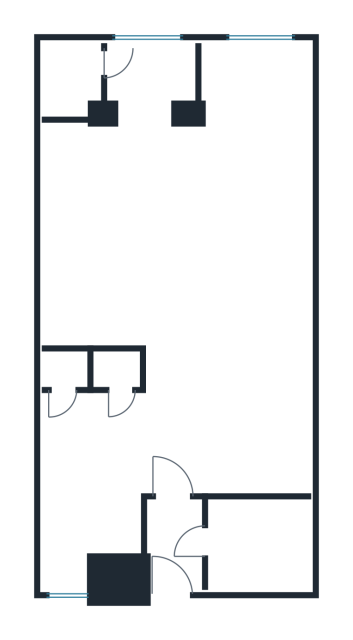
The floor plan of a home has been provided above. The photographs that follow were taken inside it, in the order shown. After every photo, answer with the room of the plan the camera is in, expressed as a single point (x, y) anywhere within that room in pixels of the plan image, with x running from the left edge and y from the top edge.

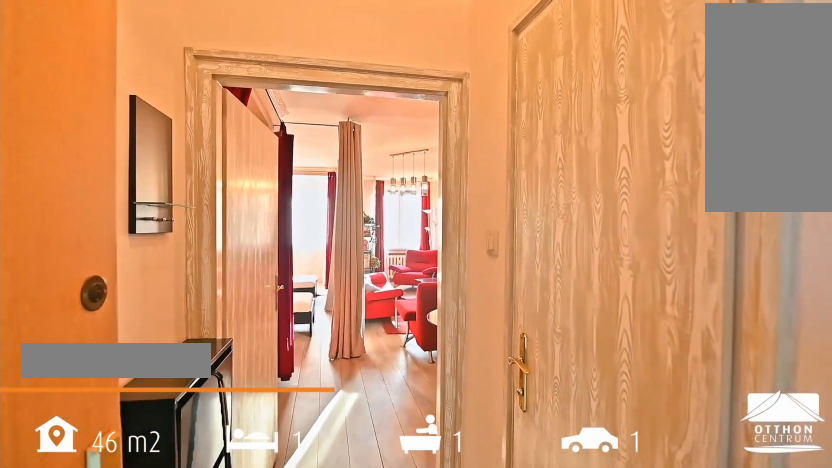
(175, 546)
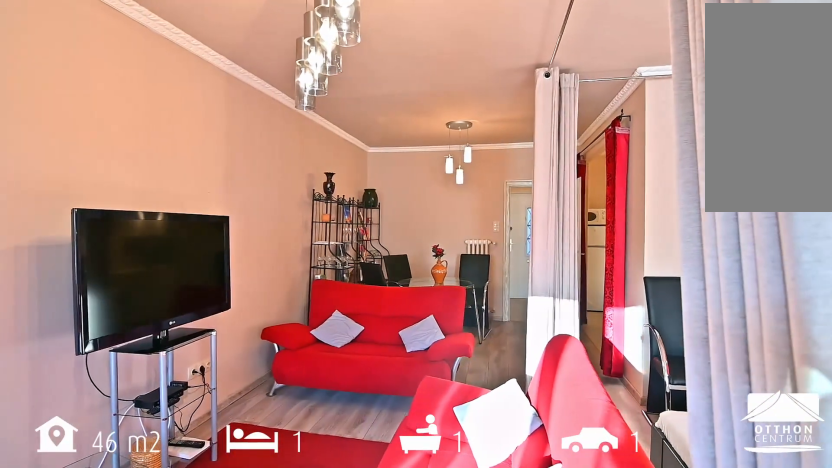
(191, 261)
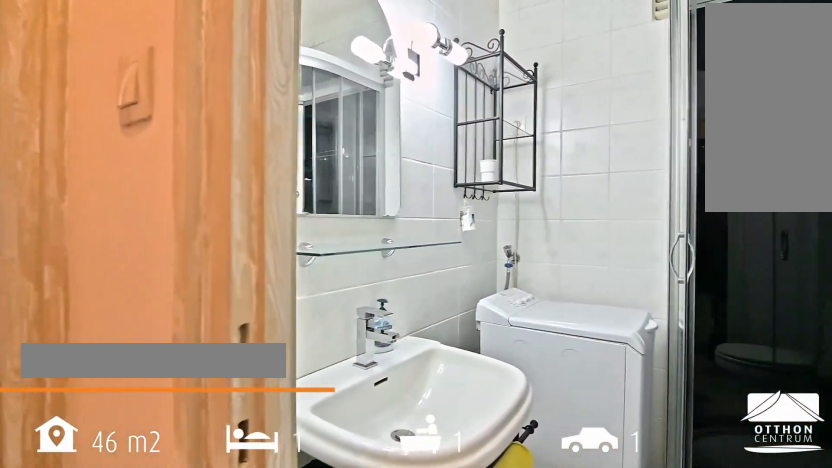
(257, 546)
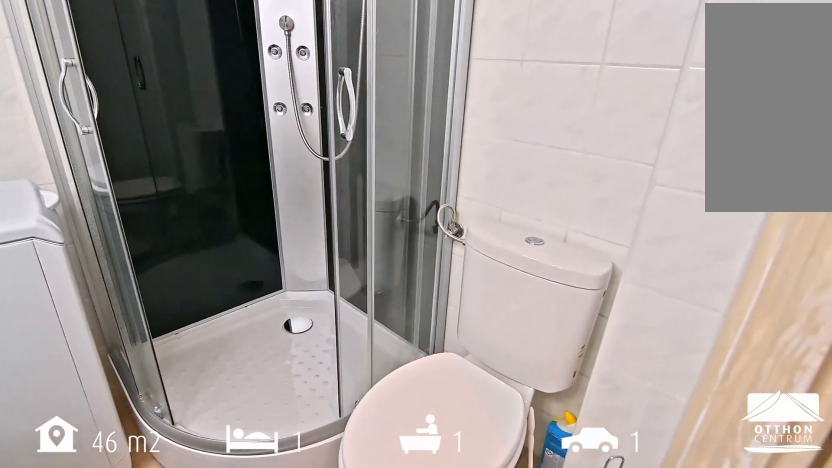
(258, 546)
